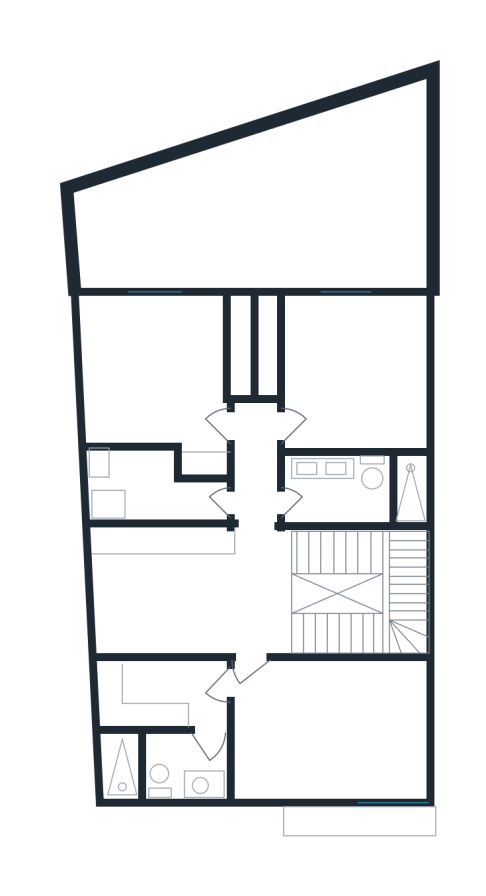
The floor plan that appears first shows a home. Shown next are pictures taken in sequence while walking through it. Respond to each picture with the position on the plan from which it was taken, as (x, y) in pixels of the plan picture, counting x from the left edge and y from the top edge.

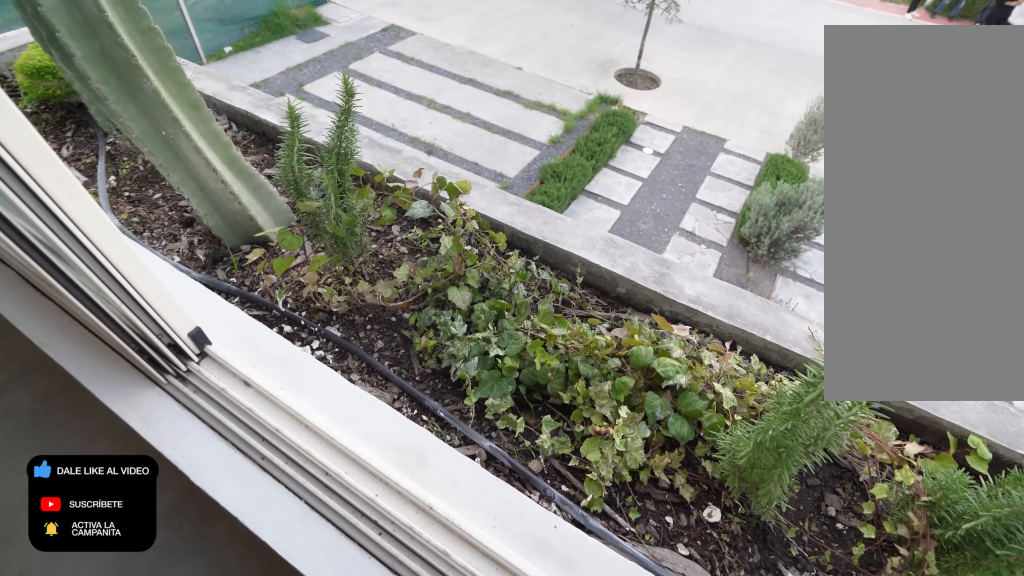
(334, 783)
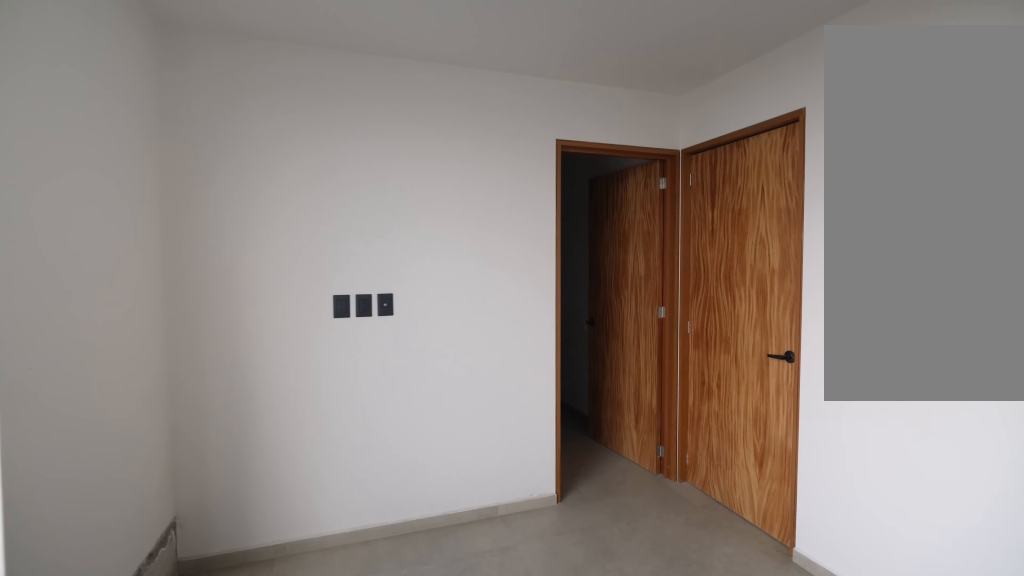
(319, 764)
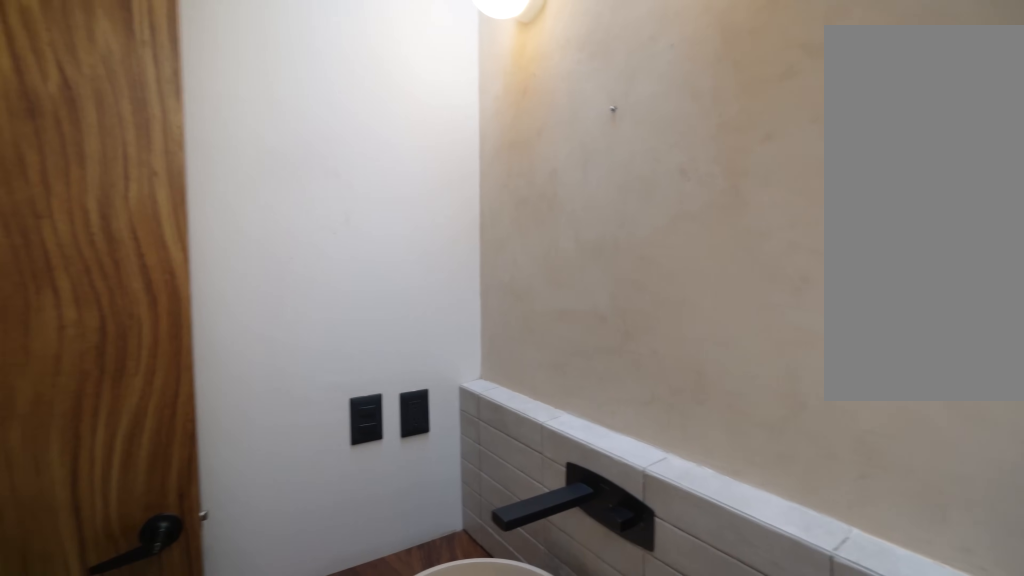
(184, 756)
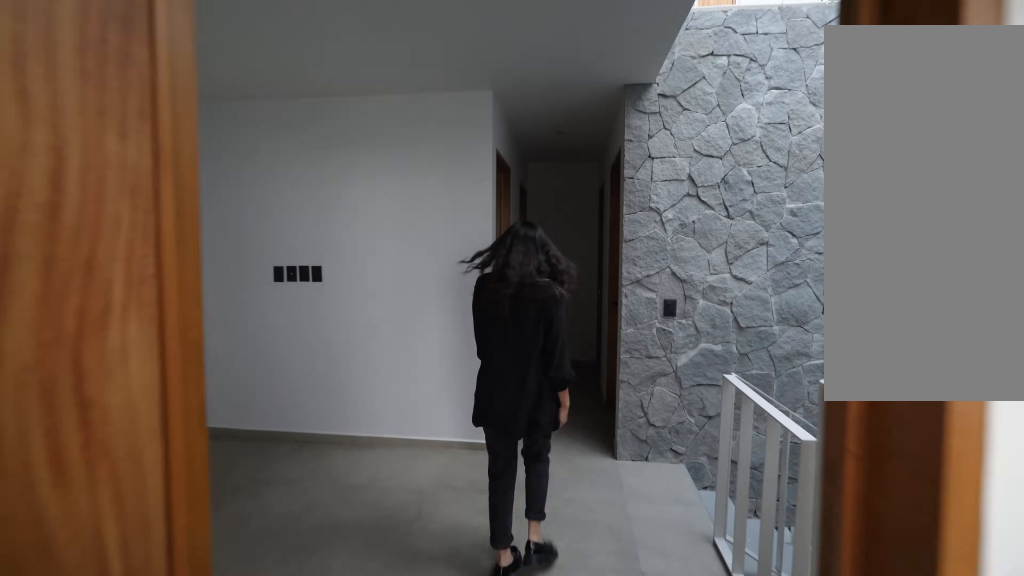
(251, 635)
